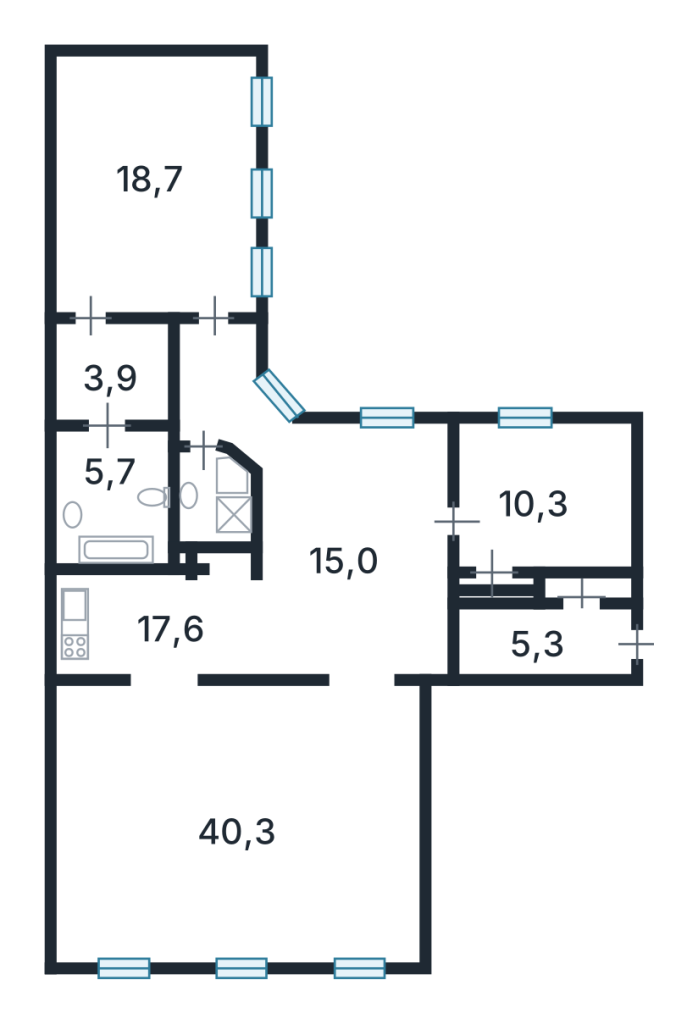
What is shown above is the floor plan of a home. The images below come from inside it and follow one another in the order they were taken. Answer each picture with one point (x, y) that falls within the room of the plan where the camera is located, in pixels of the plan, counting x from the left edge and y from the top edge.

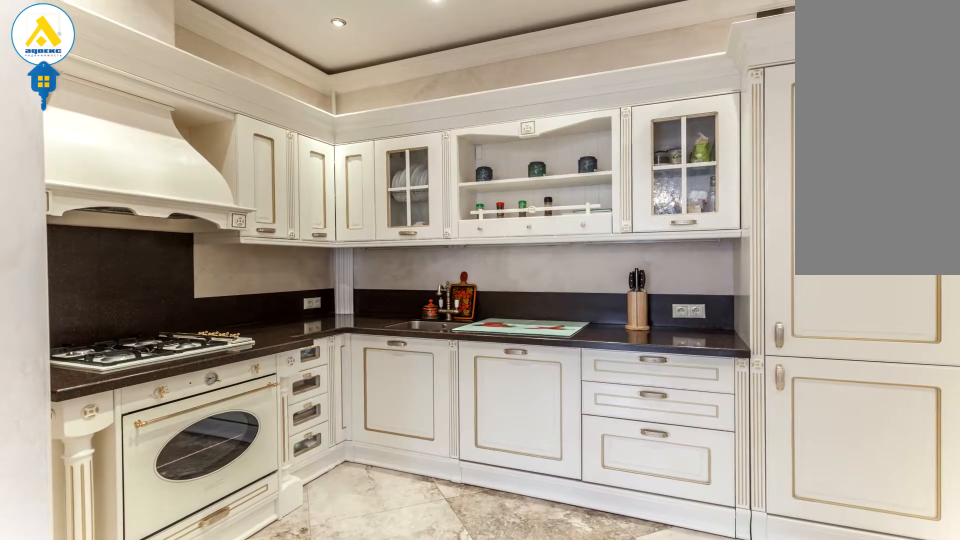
(171, 623)
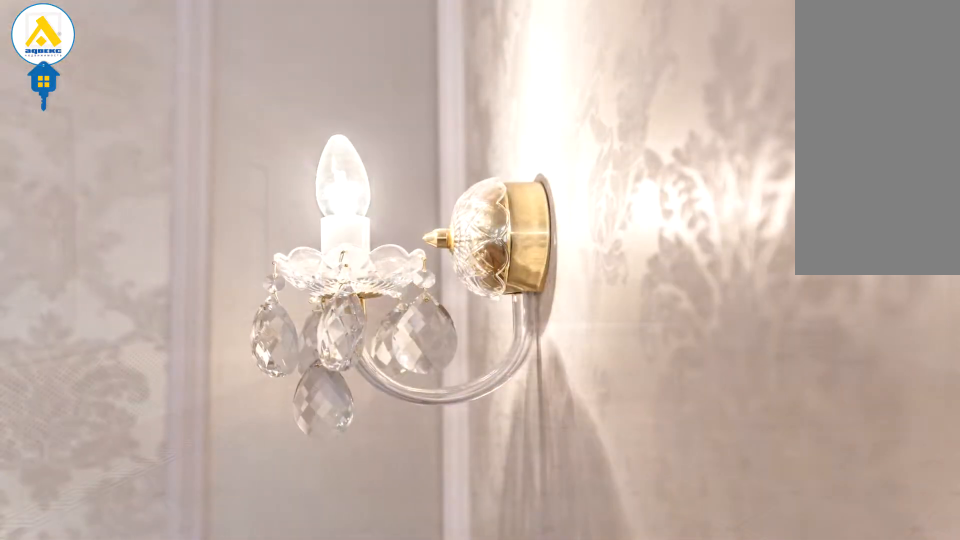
(235, 760)
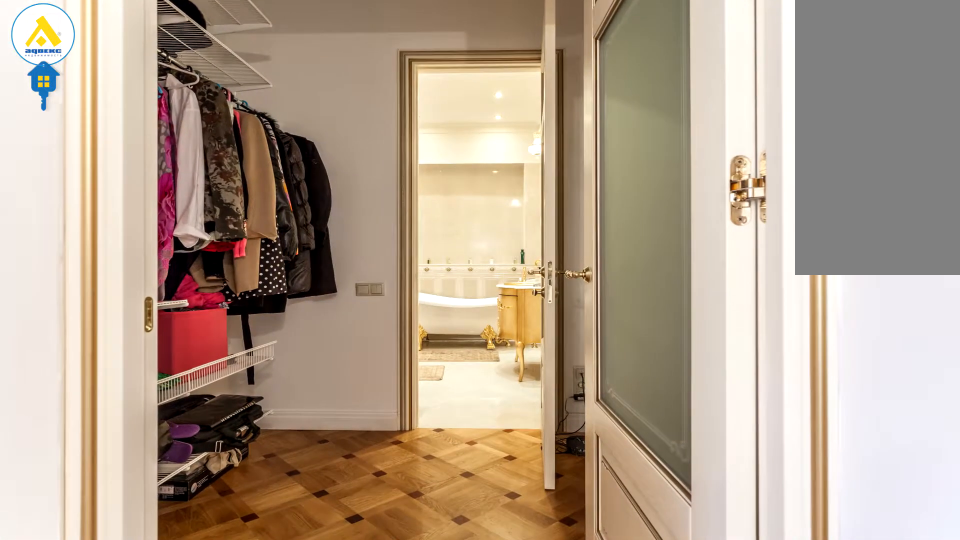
(116, 378)
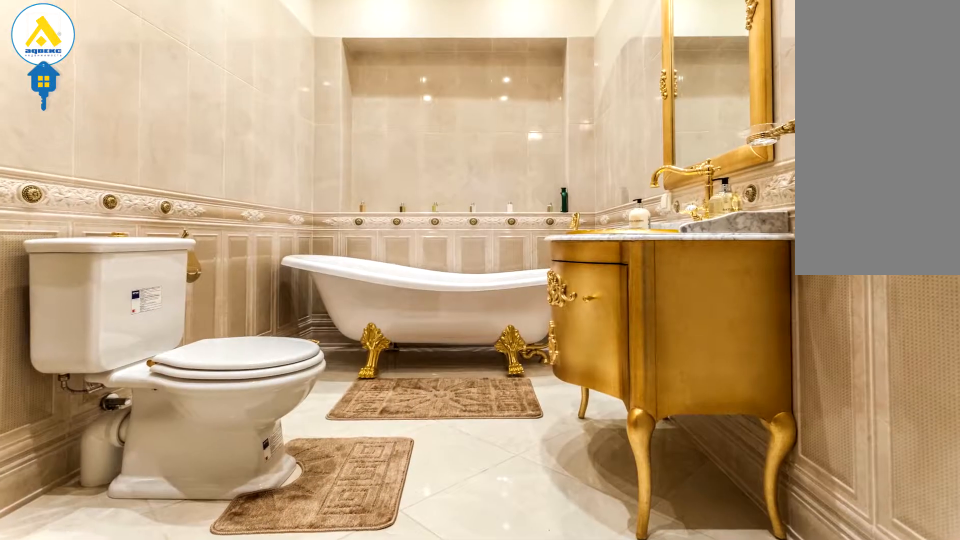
(109, 487)
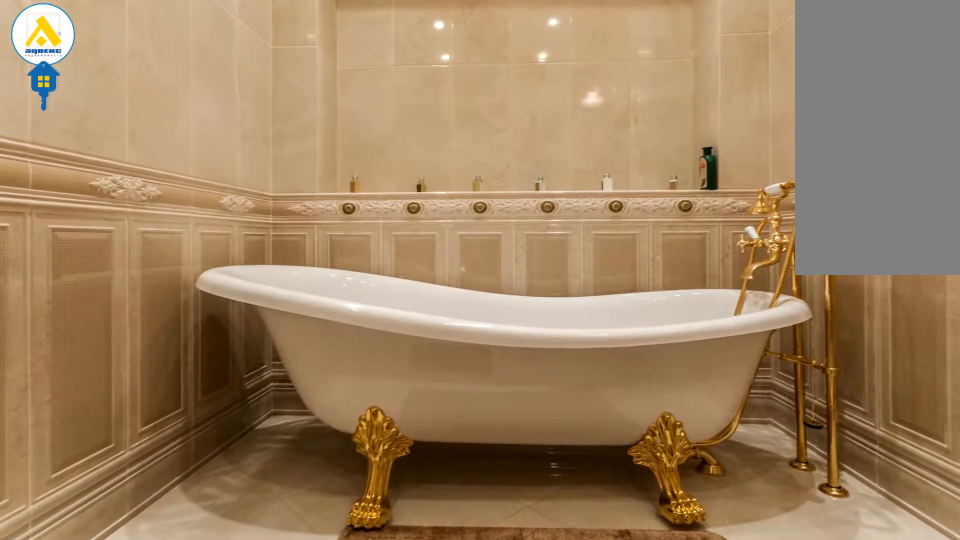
(109, 487)
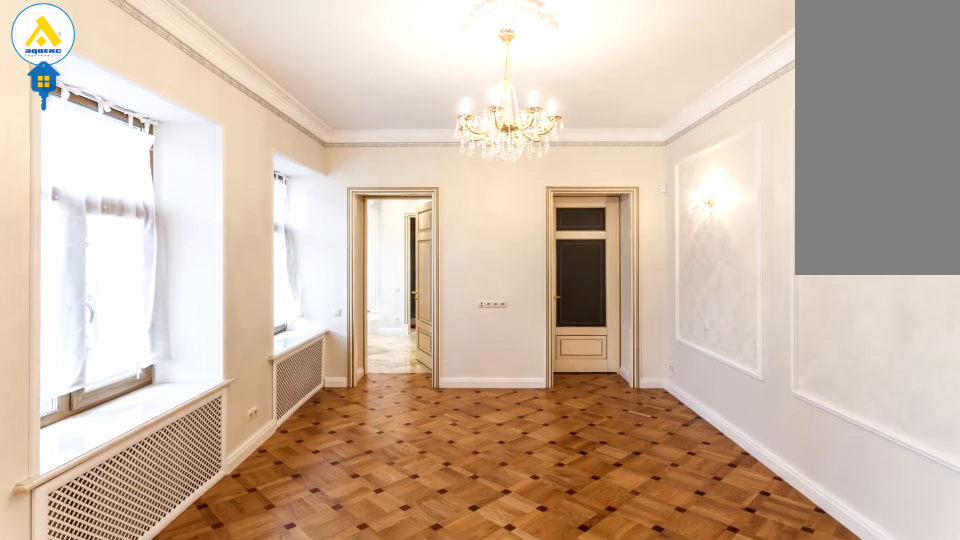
(148, 243)
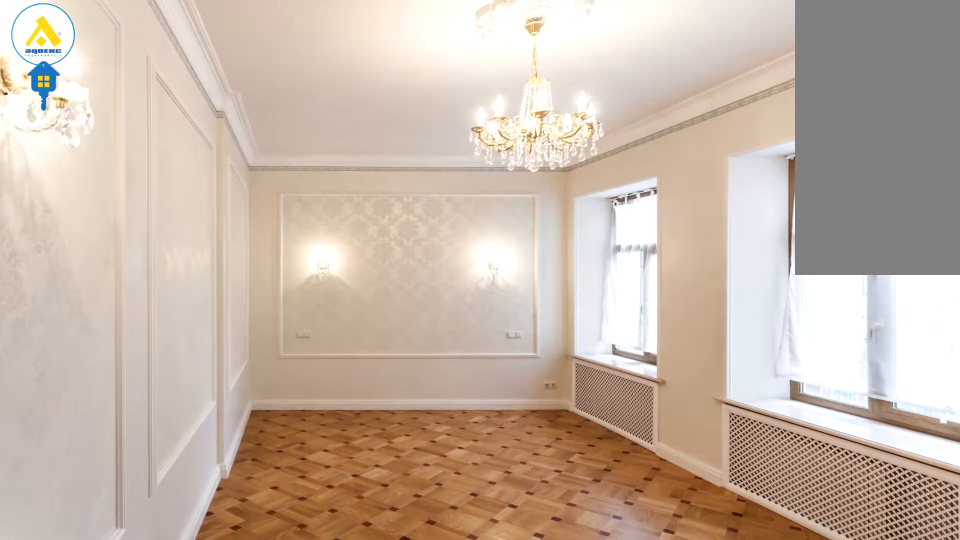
(148, 243)
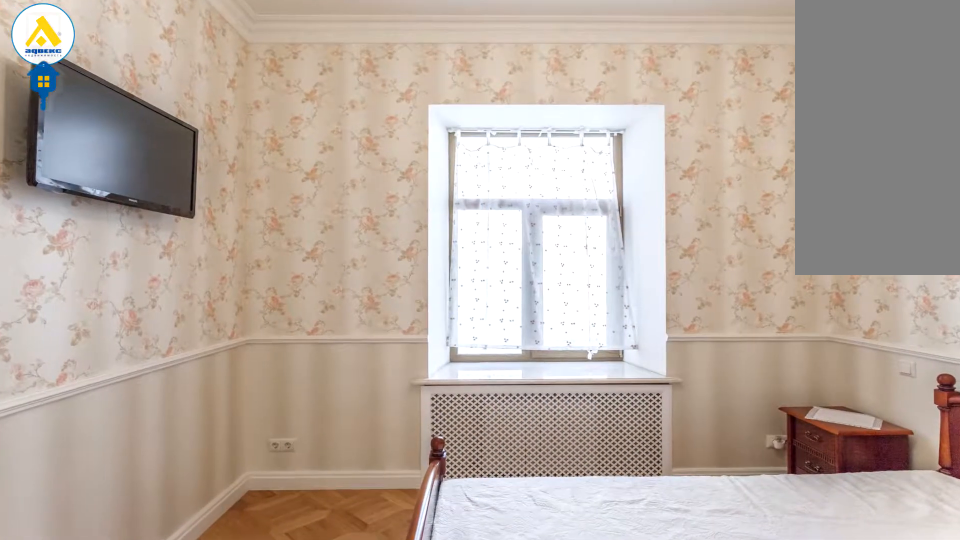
(532, 507)
